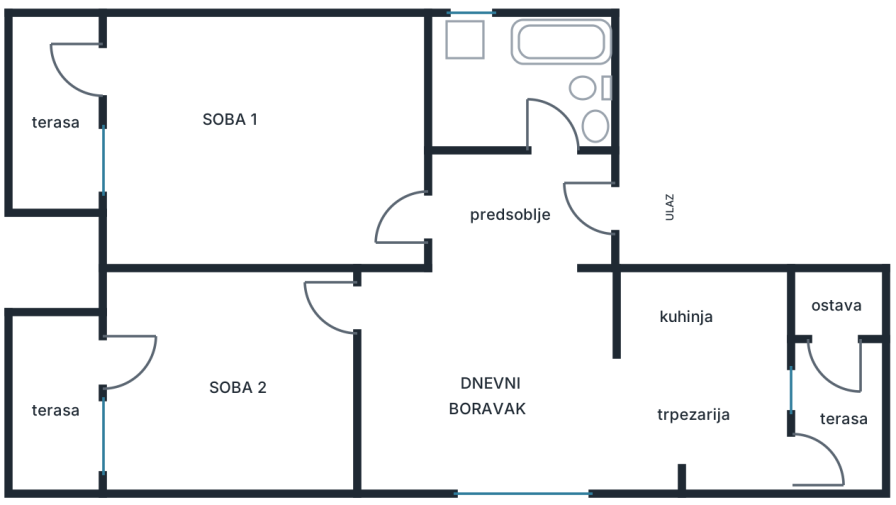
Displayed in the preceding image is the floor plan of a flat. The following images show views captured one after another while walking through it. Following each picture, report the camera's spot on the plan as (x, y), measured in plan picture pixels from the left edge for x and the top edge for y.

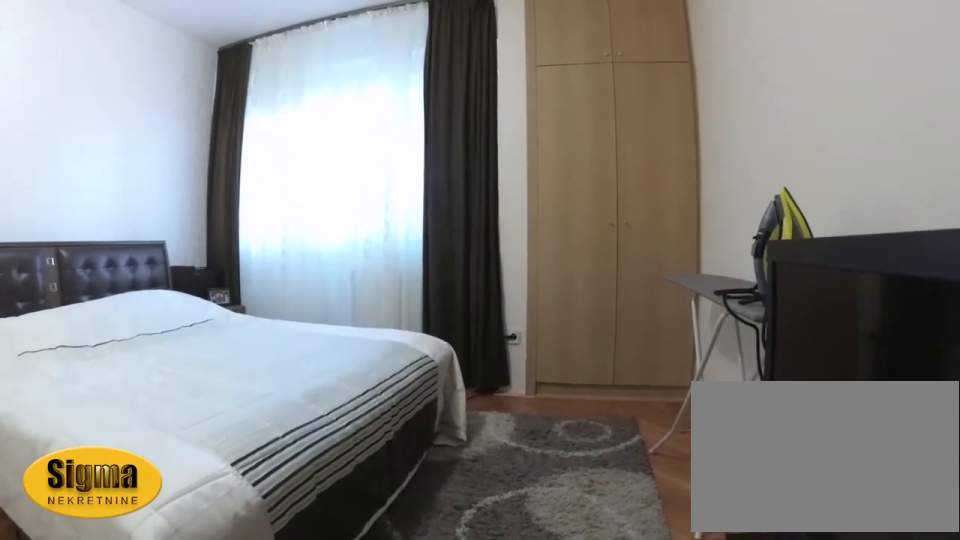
(334, 329)
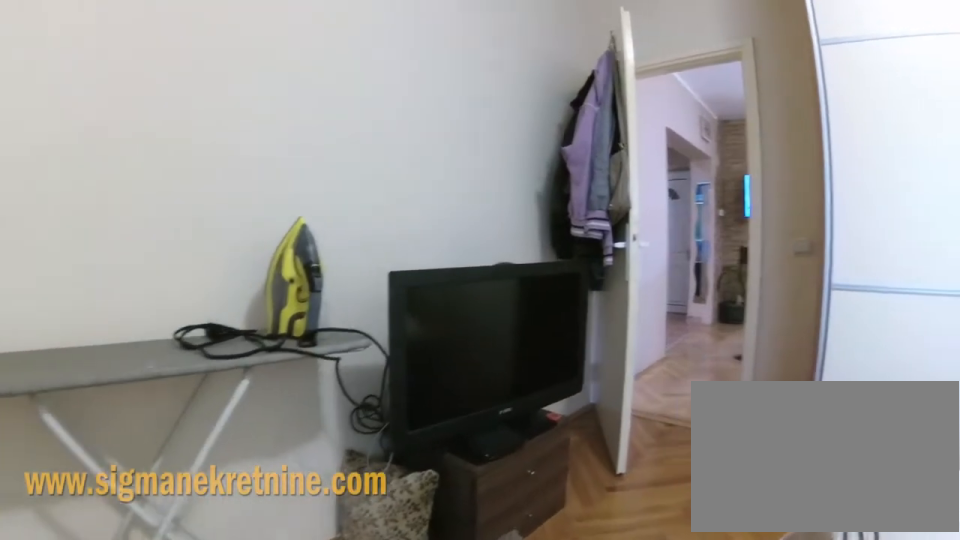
(191, 376)
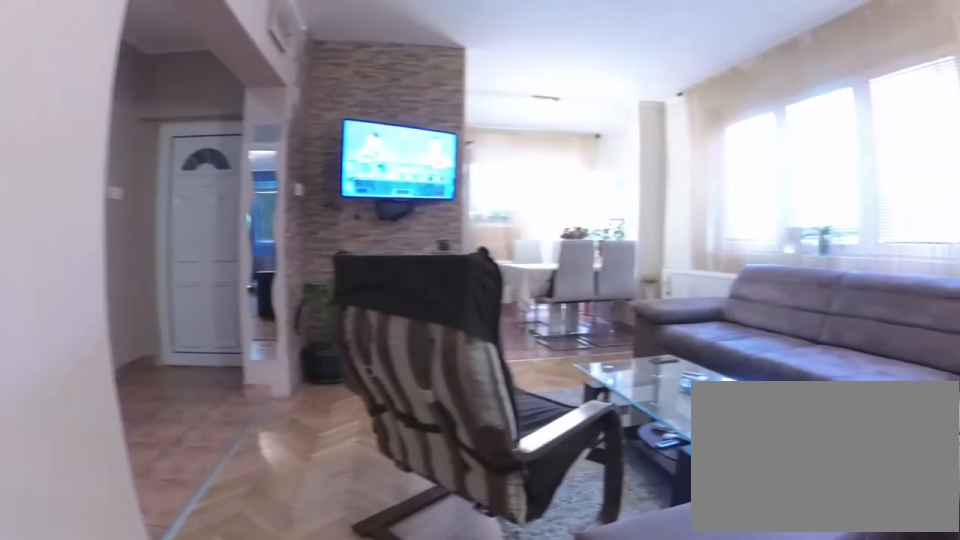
(335, 316)
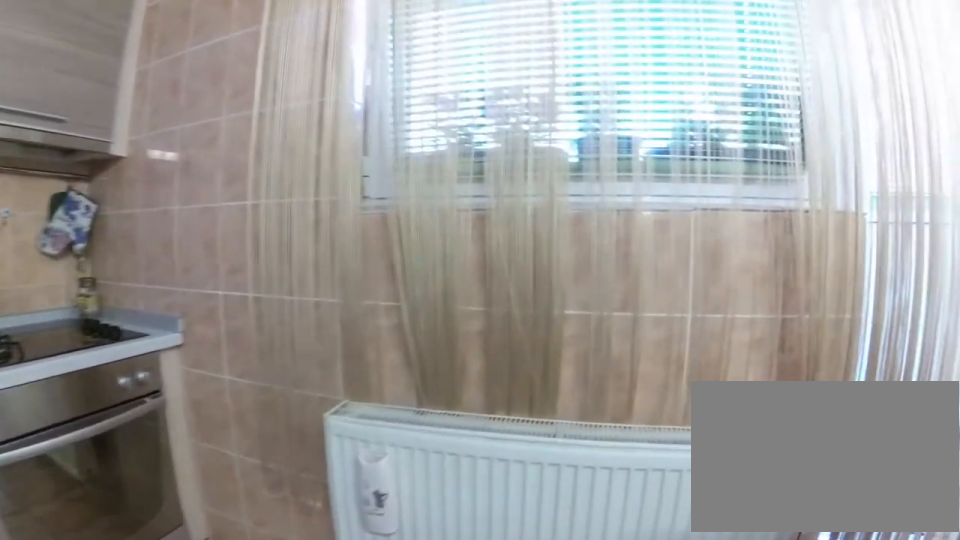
(705, 402)
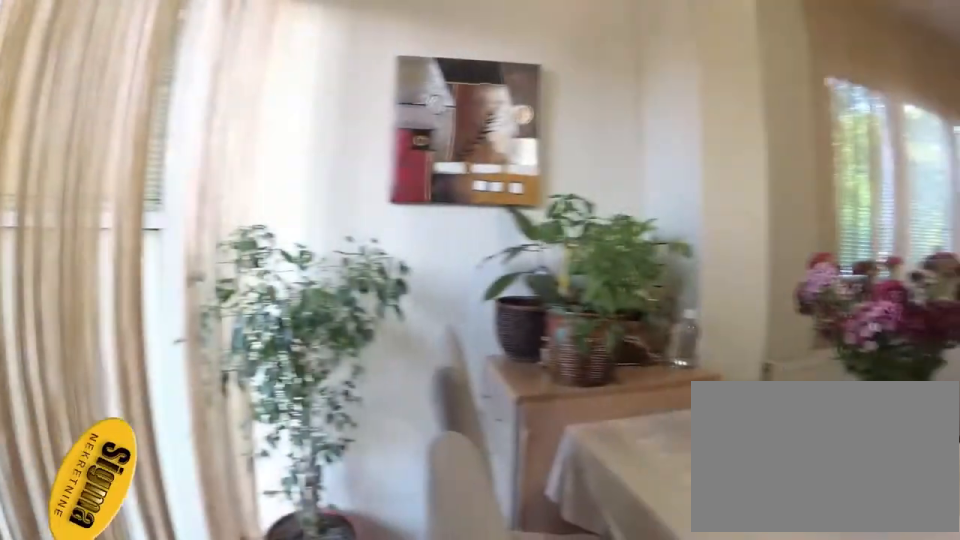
(734, 392)
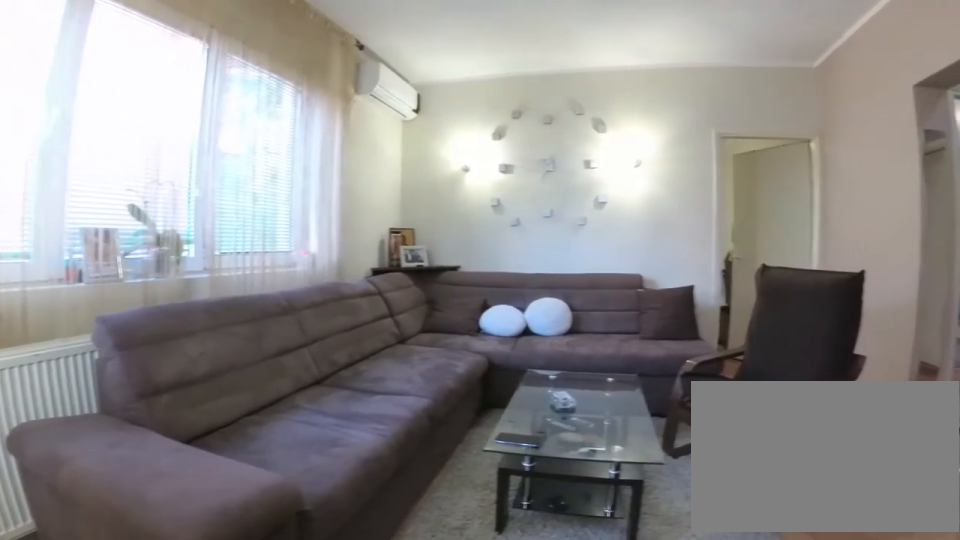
(647, 396)
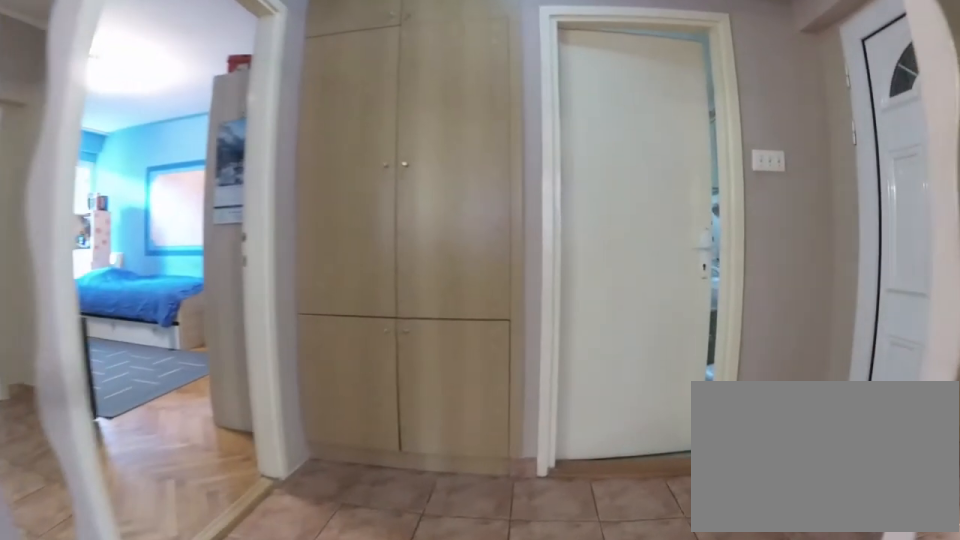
(560, 323)
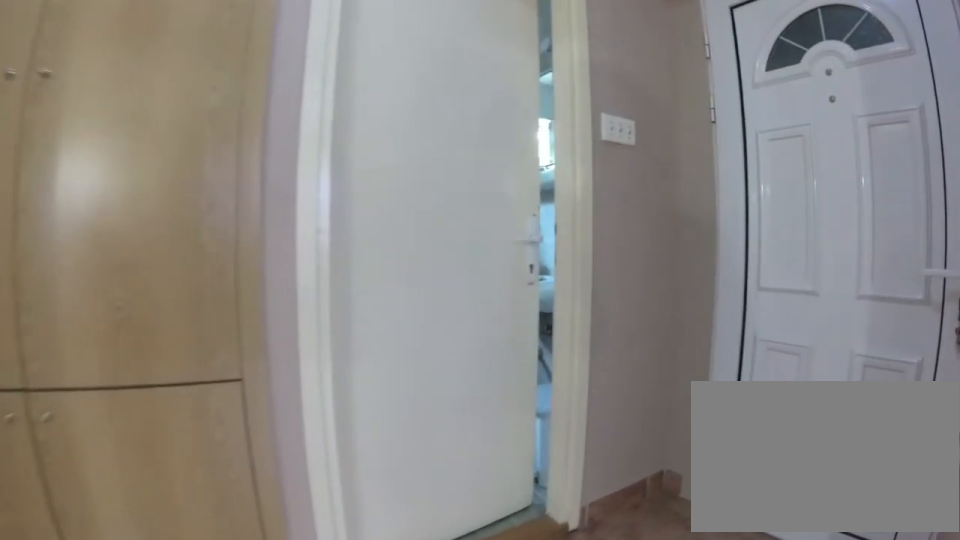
(558, 278)
